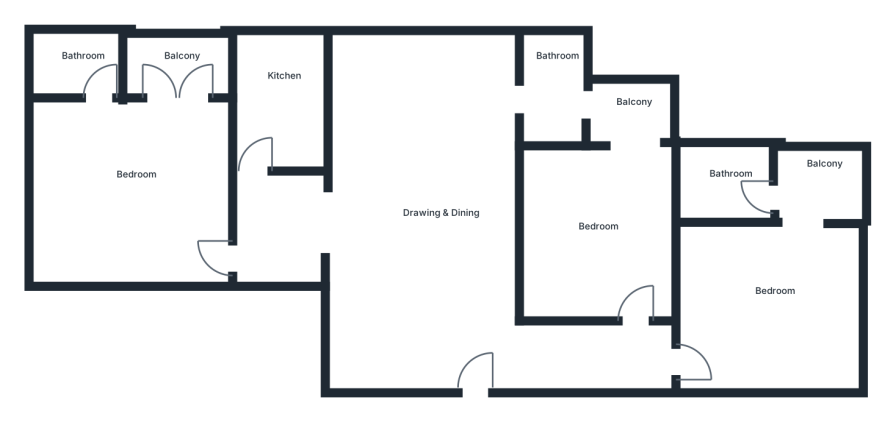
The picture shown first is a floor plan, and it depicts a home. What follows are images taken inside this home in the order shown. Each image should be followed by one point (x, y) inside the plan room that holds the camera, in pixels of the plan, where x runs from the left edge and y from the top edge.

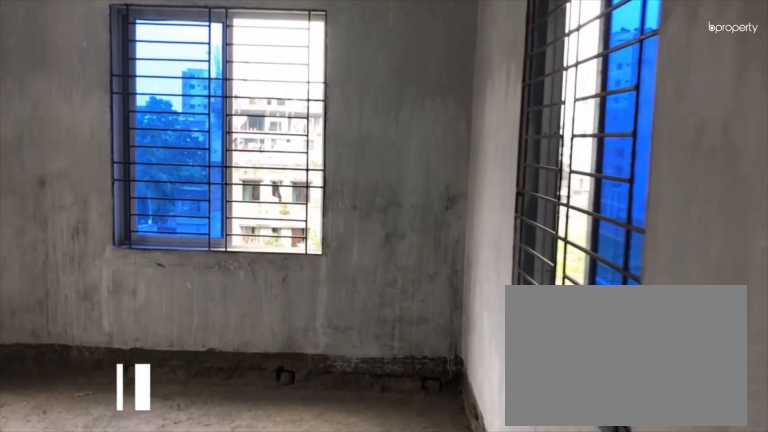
(718, 330)
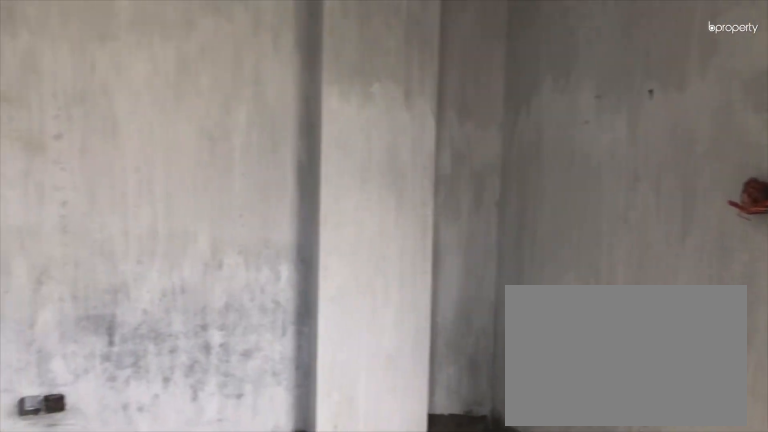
(783, 293)
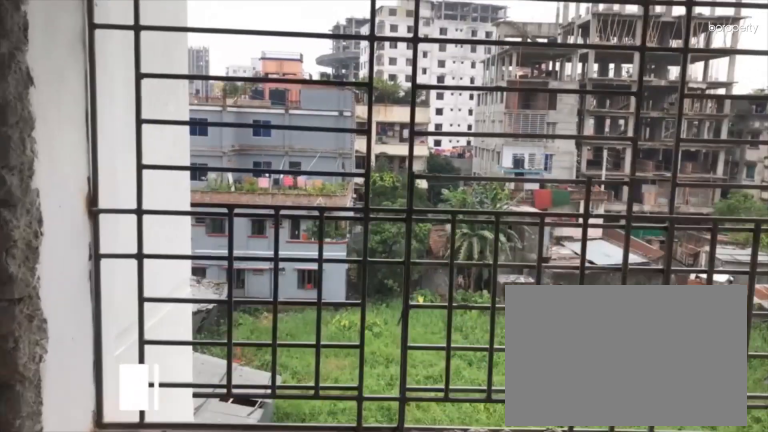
(821, 174)
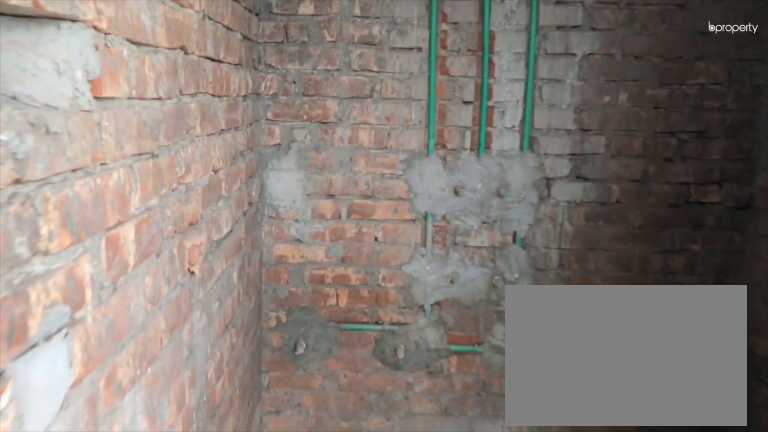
(734, 174)
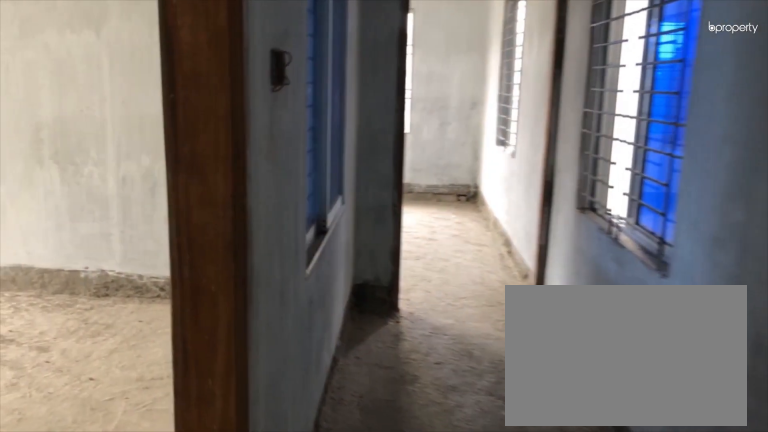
(618, 305)
